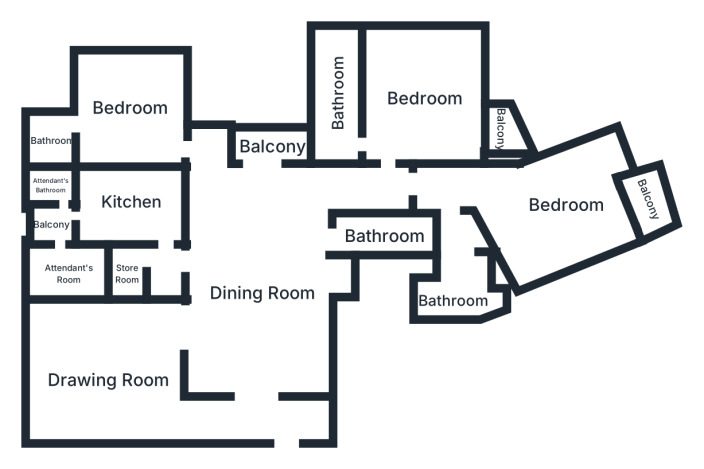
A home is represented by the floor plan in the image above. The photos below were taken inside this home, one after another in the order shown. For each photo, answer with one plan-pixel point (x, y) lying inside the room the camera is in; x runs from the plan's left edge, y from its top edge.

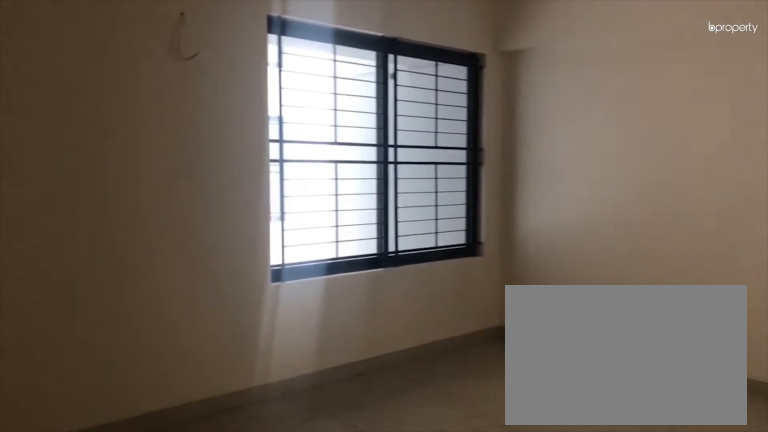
(111, 387)
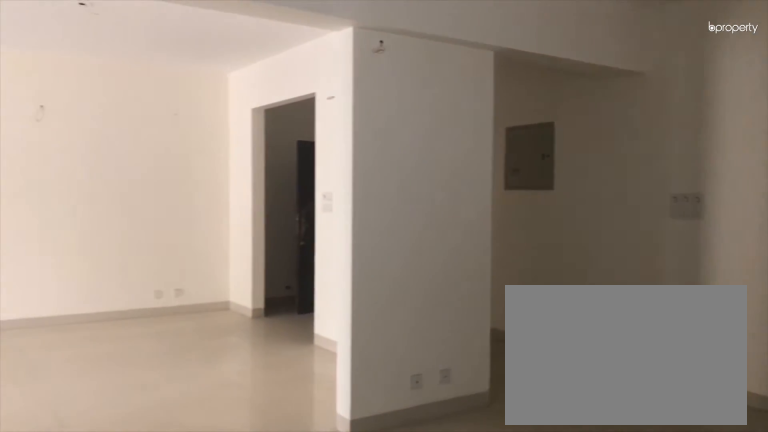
(111, 388)
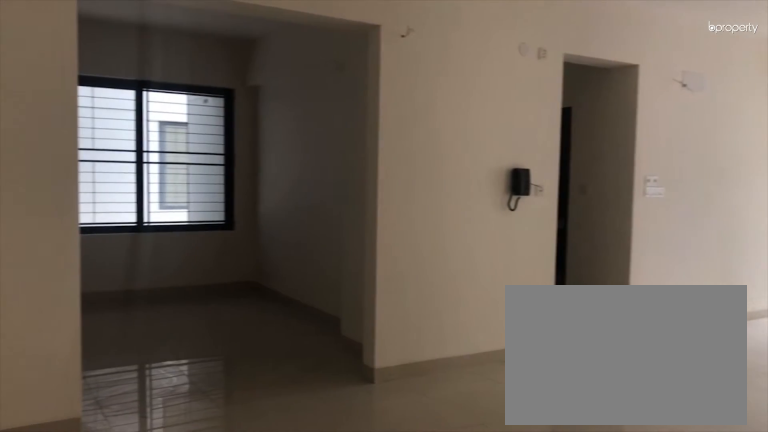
(263, 295)
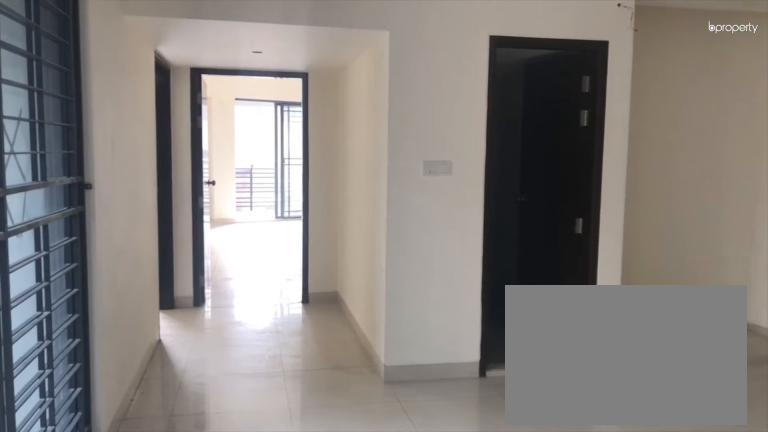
(263, 295)
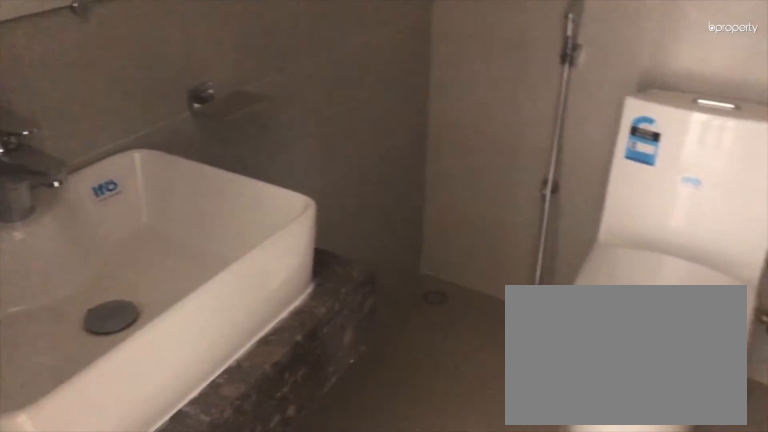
(384, 237)
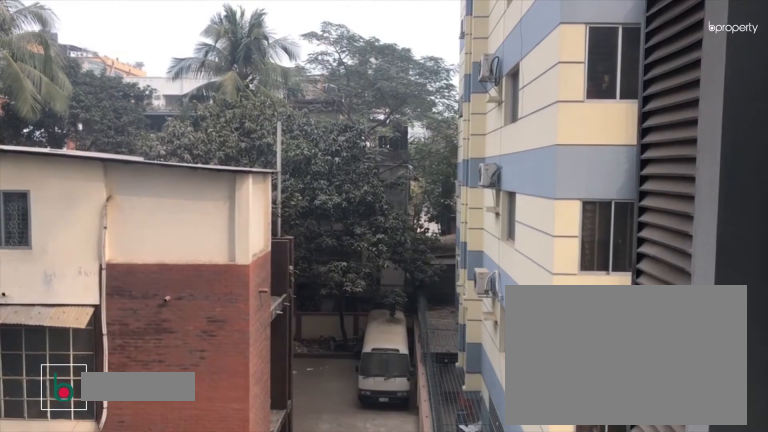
(273, 148)
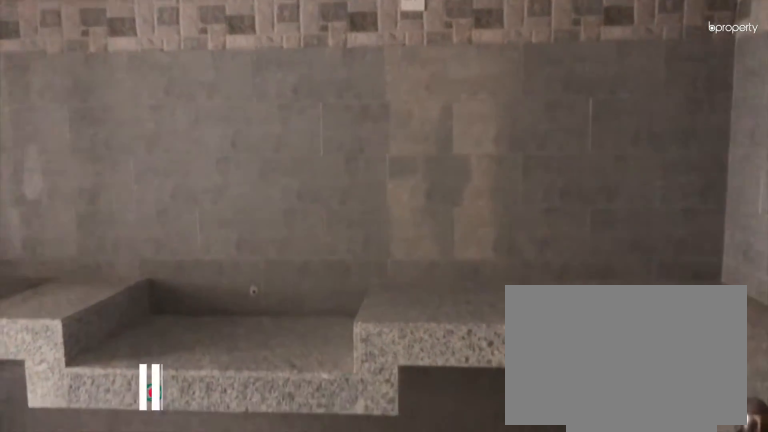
(130, 205)
